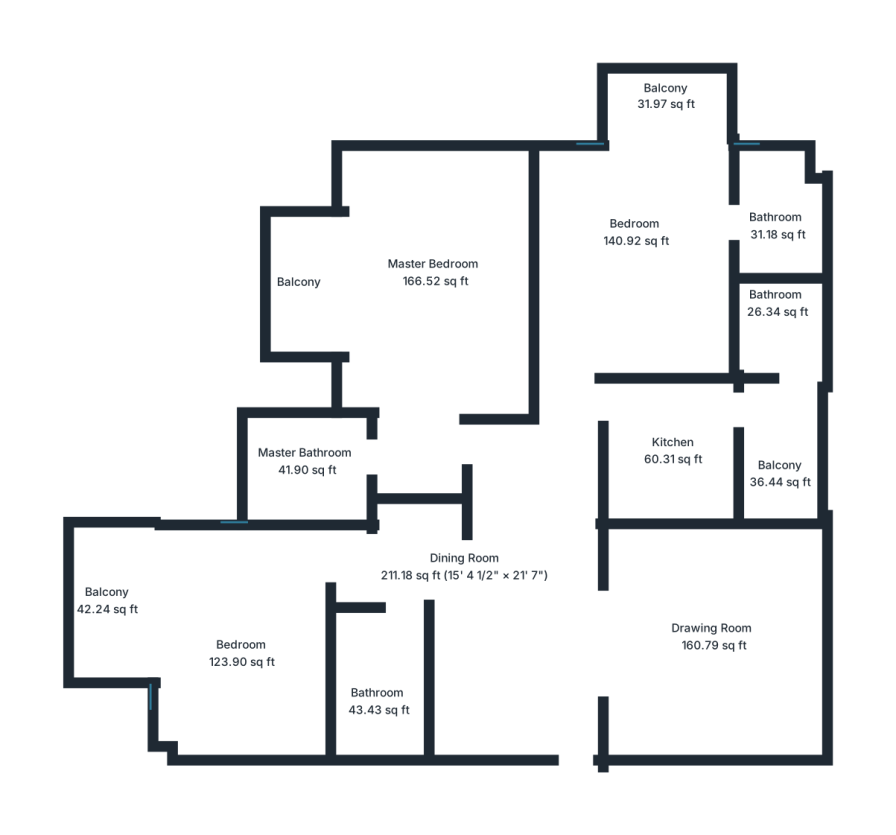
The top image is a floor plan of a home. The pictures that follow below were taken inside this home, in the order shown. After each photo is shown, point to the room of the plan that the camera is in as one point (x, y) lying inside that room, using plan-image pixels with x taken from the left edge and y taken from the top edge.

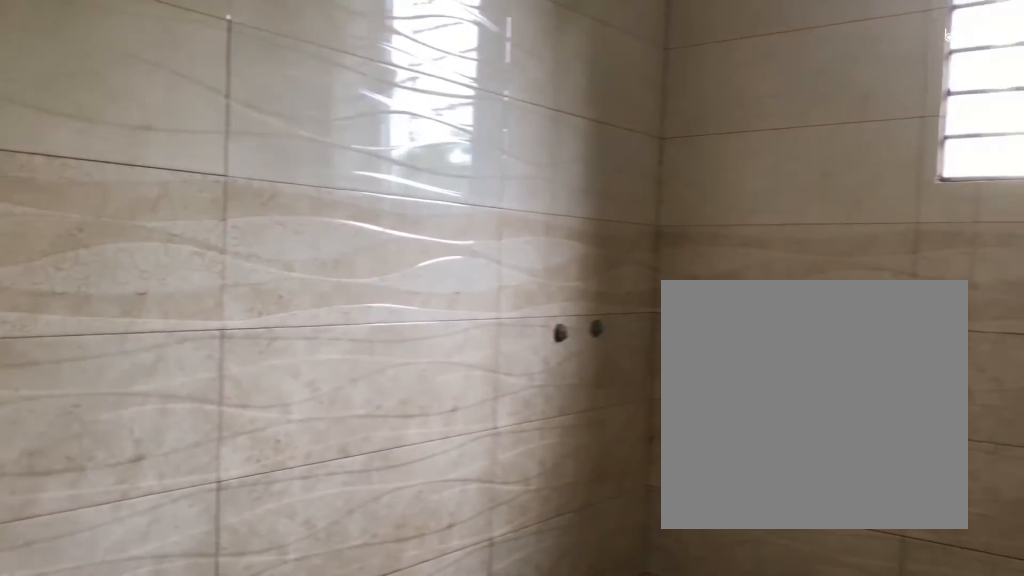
(311, 458)
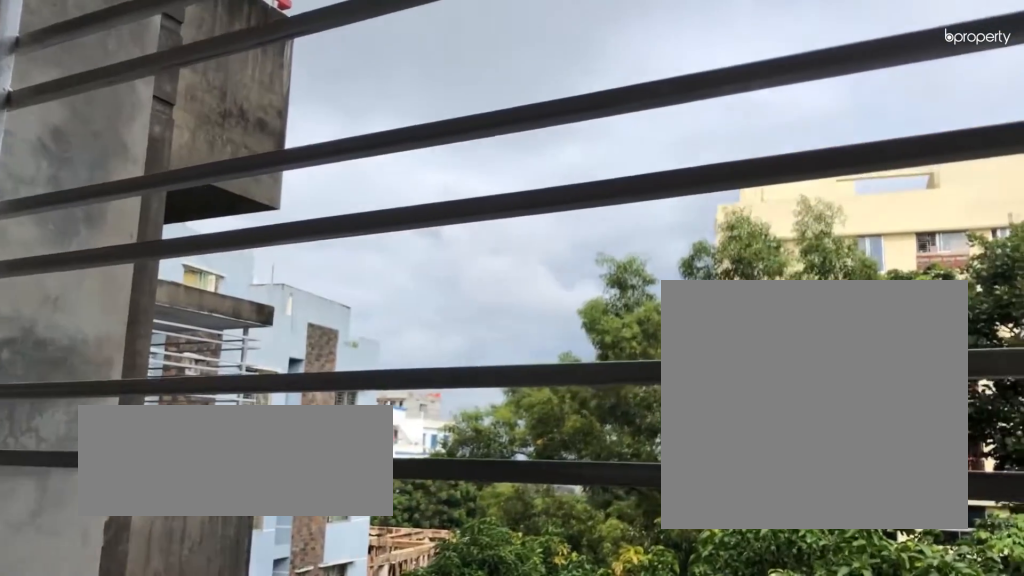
(298, 288)
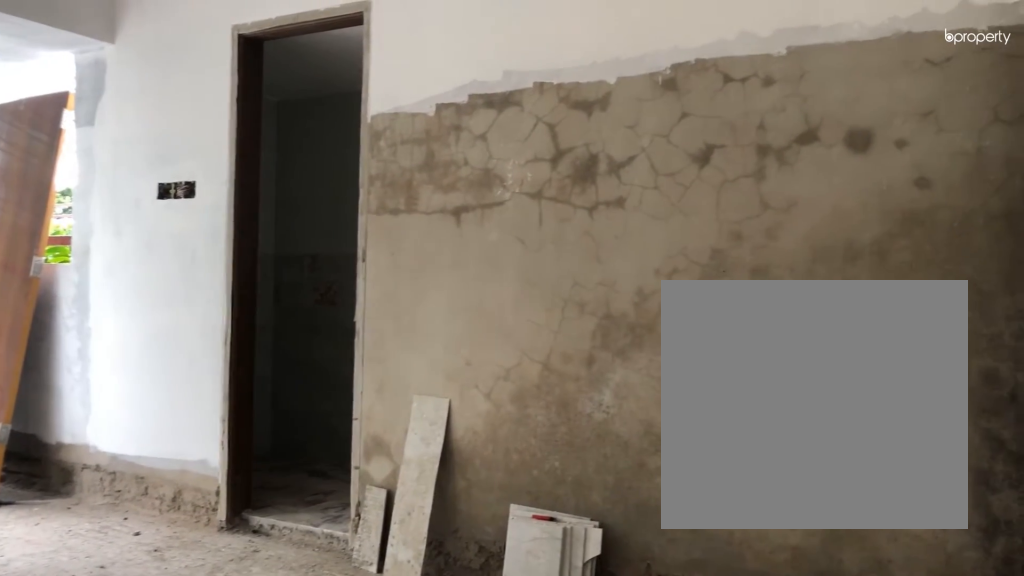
(636, 233)
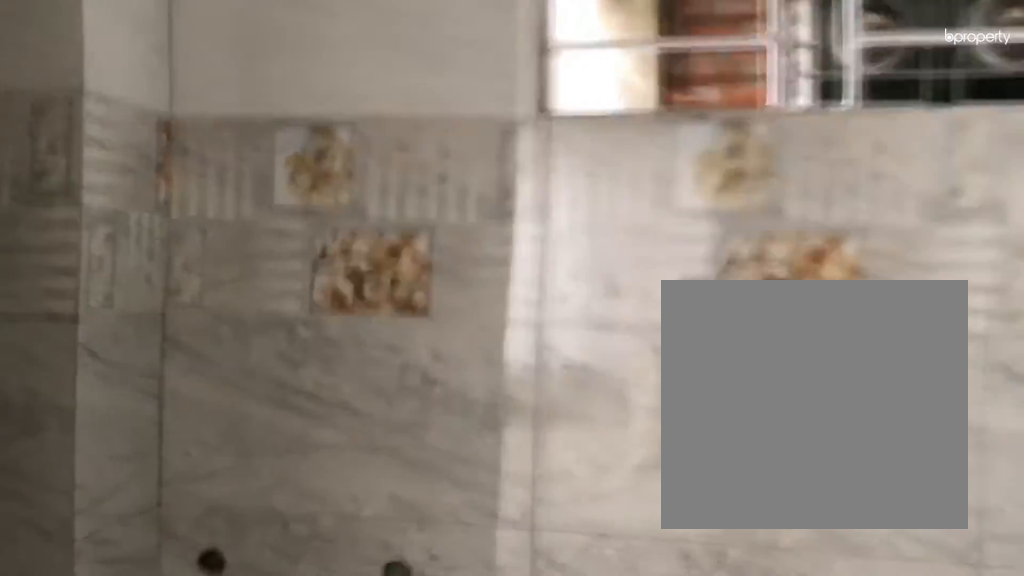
(775, 224)
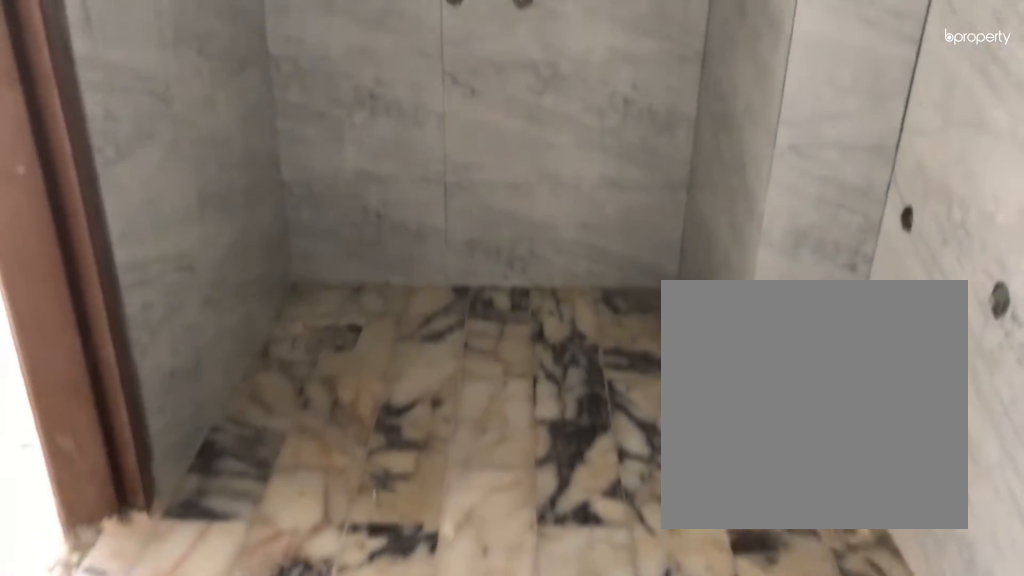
(776, 224)
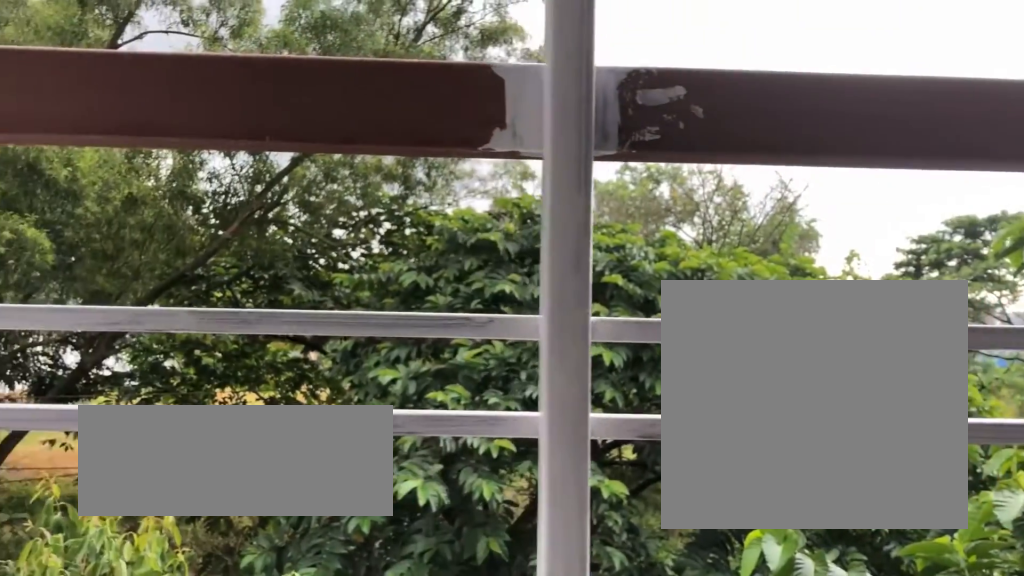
(669, 105)
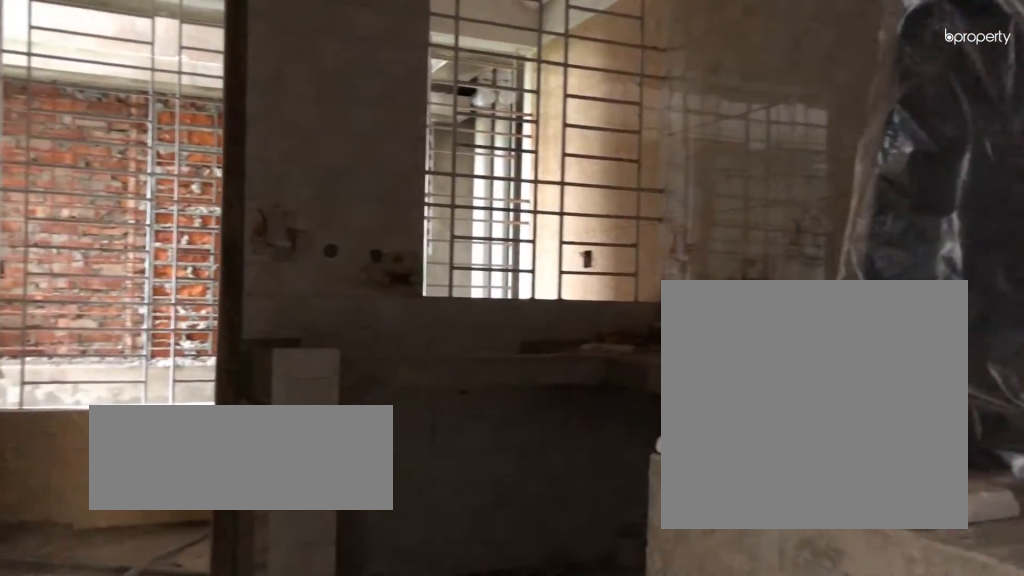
(669, 453)
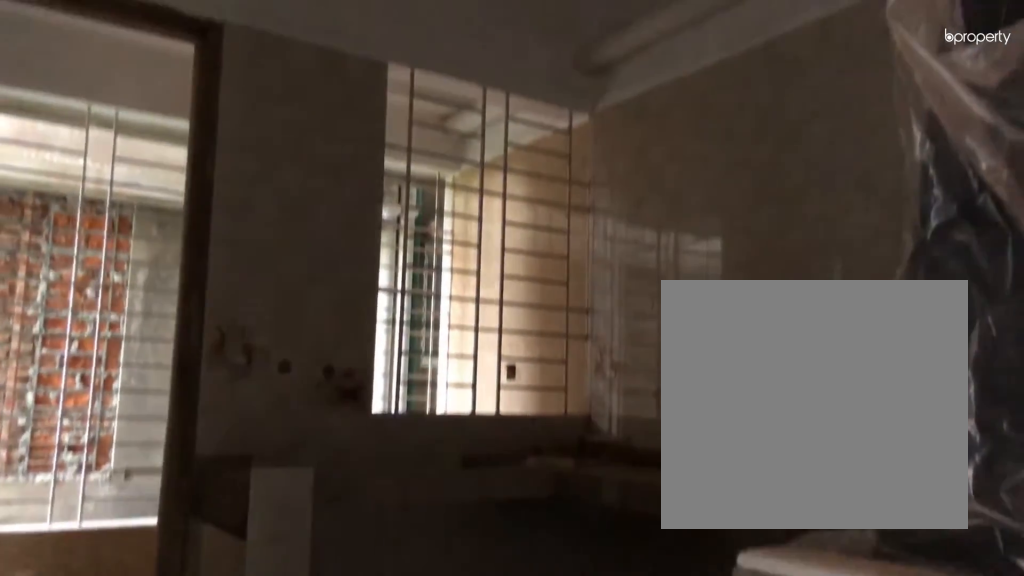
(669, 453)
